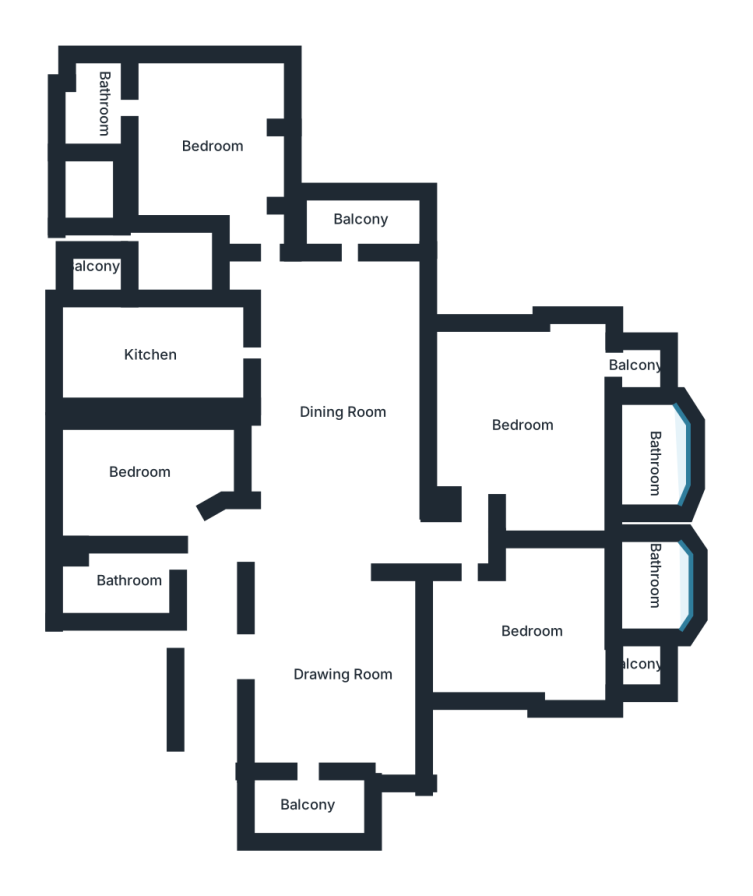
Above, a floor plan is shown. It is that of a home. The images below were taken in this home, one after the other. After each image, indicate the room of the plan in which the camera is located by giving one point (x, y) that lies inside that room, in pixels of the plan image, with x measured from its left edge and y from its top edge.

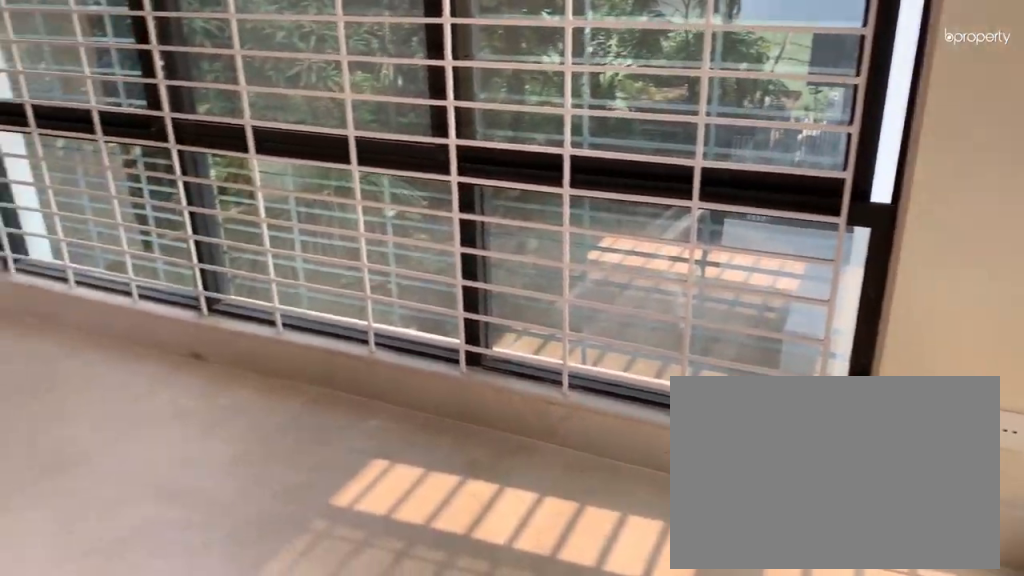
(214, 145)
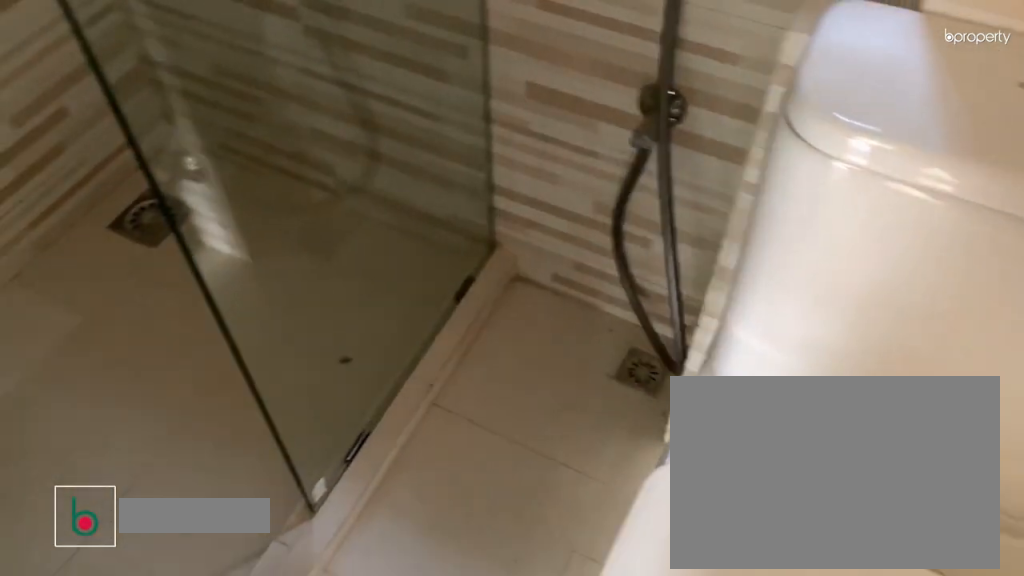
(102, 99)
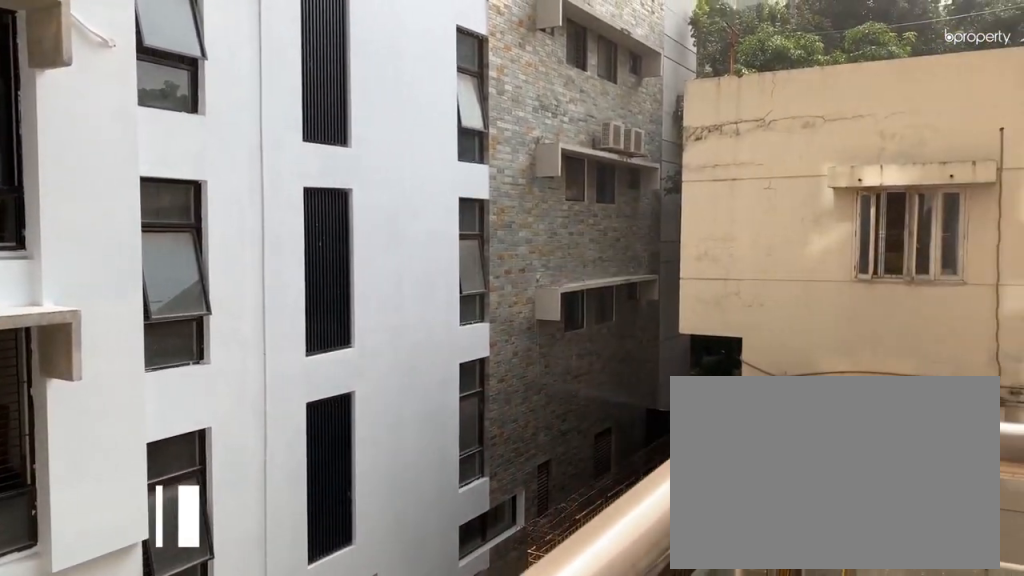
(357, 228)
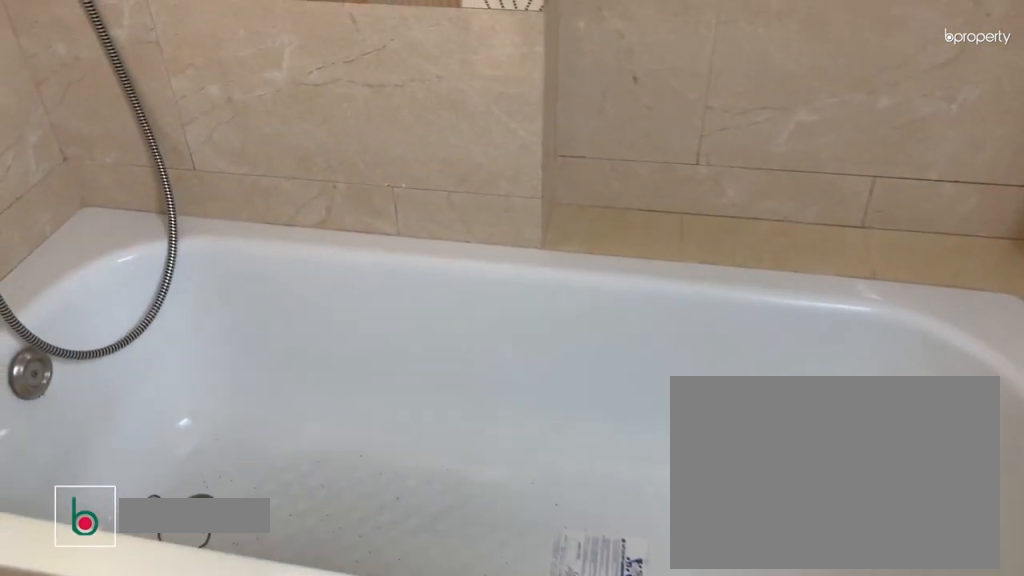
(647, 462)
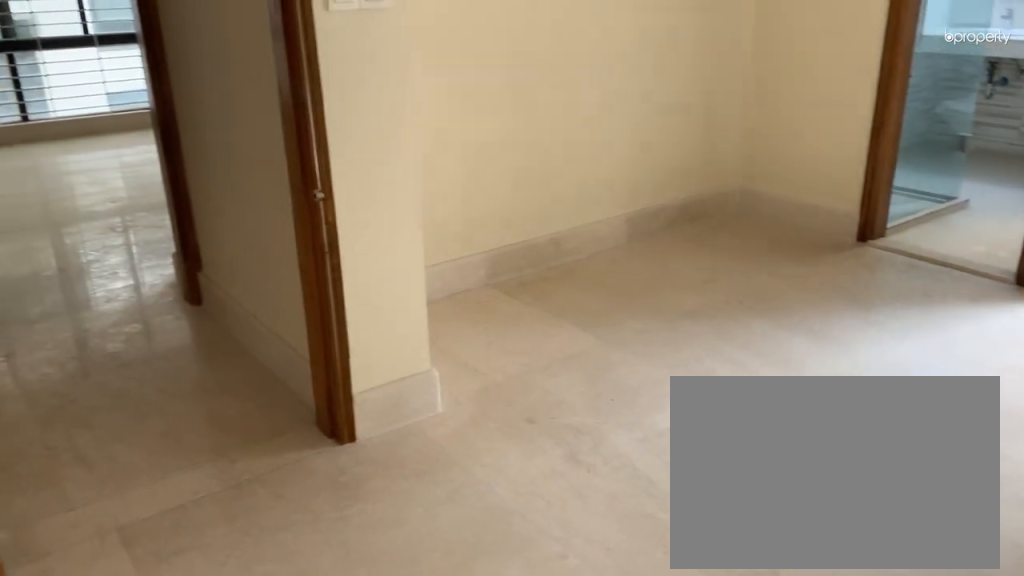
(536, 630)
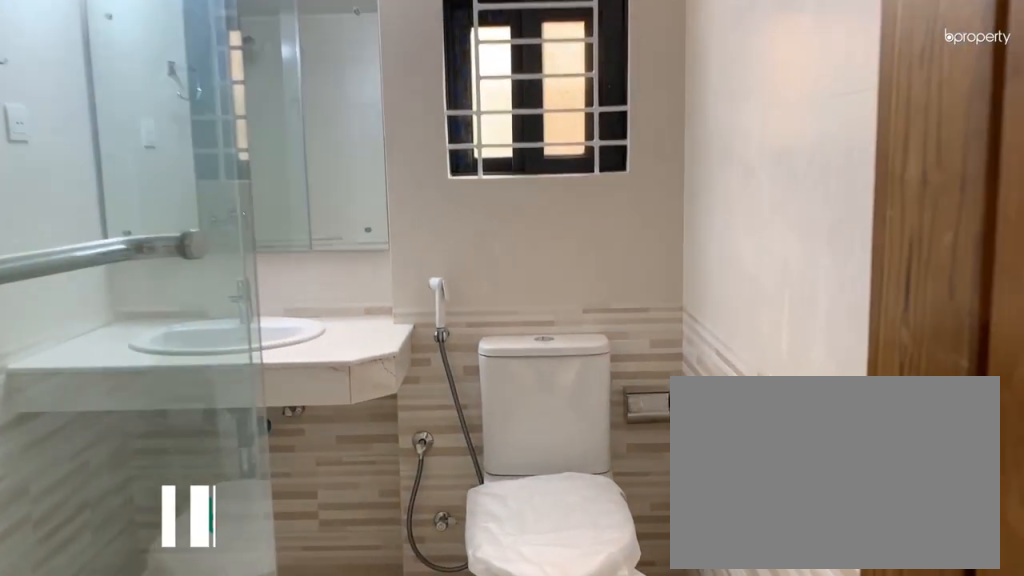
(652, 577)
